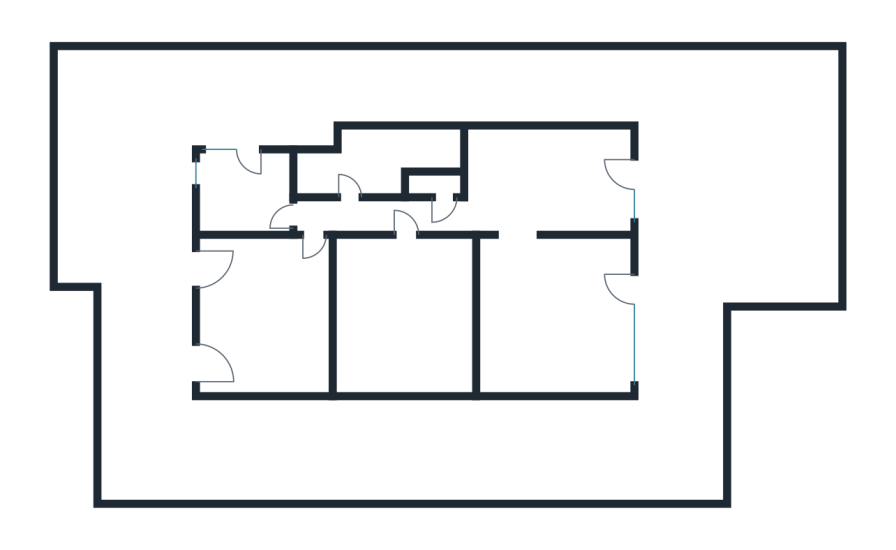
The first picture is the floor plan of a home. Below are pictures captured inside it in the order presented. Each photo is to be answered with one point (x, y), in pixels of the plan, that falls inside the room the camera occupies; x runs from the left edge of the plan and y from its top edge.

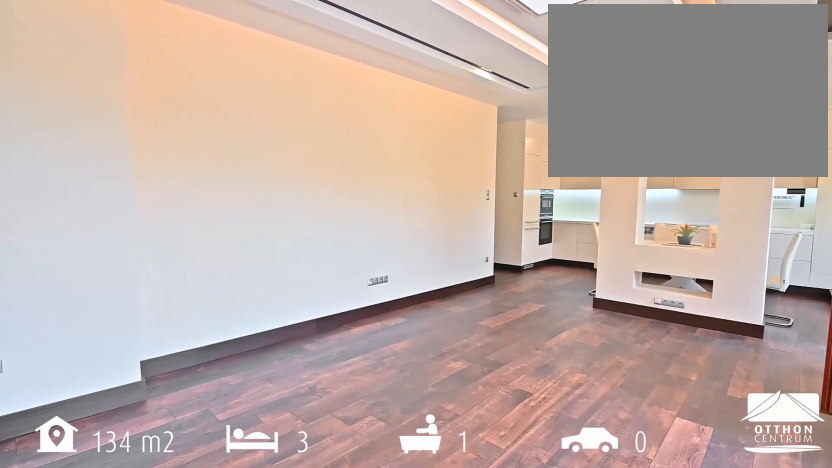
(555, 314)
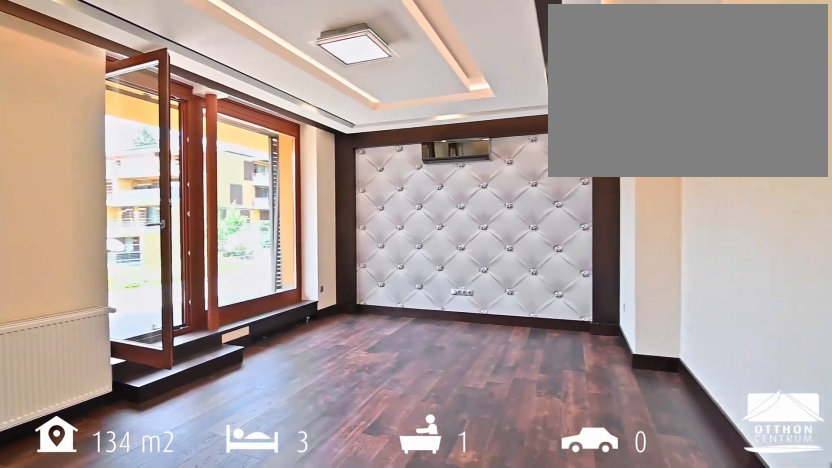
(555, 313)
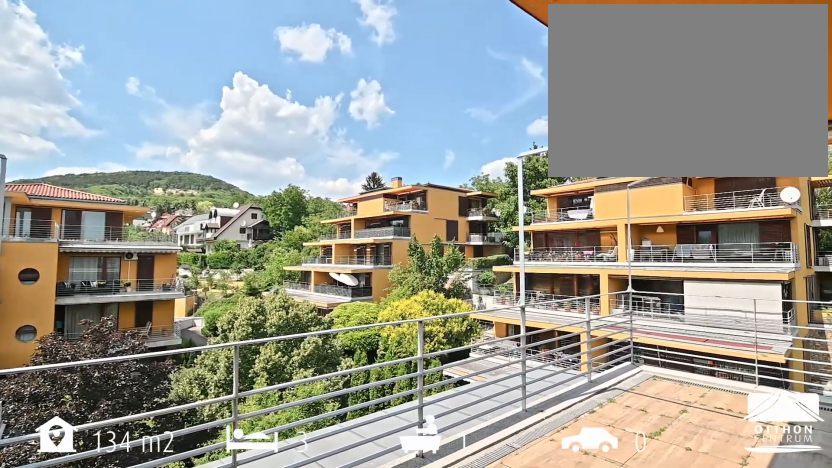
(136, 257)
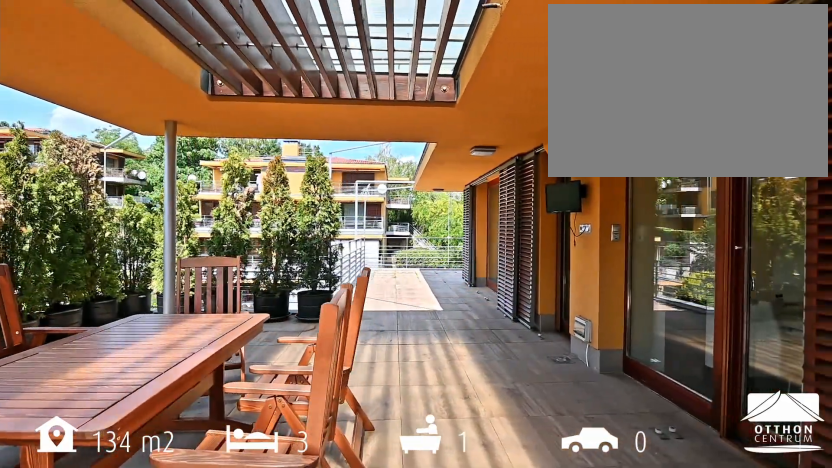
(742, 184)
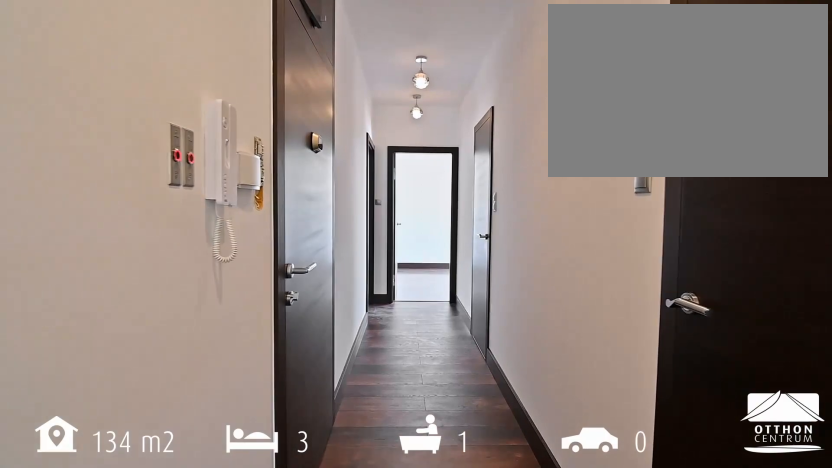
(365, 217)
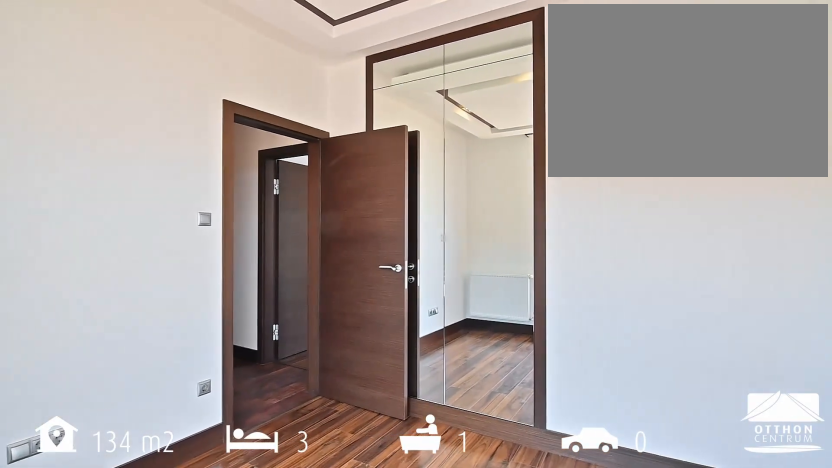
(245, 190)
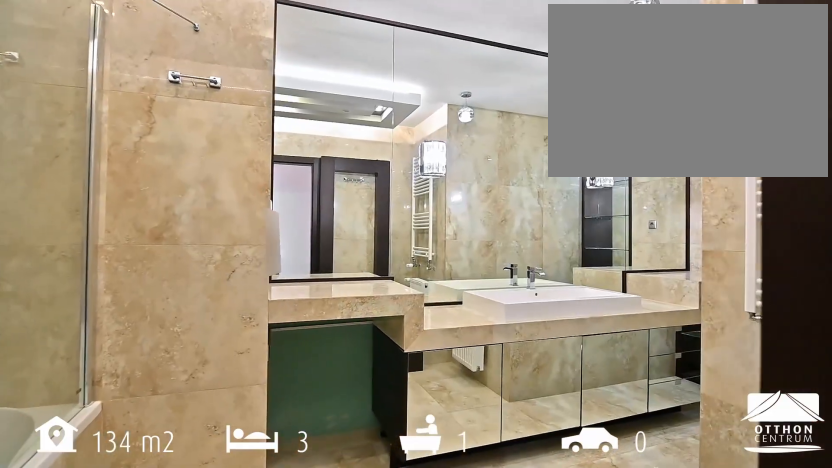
(375, 163)
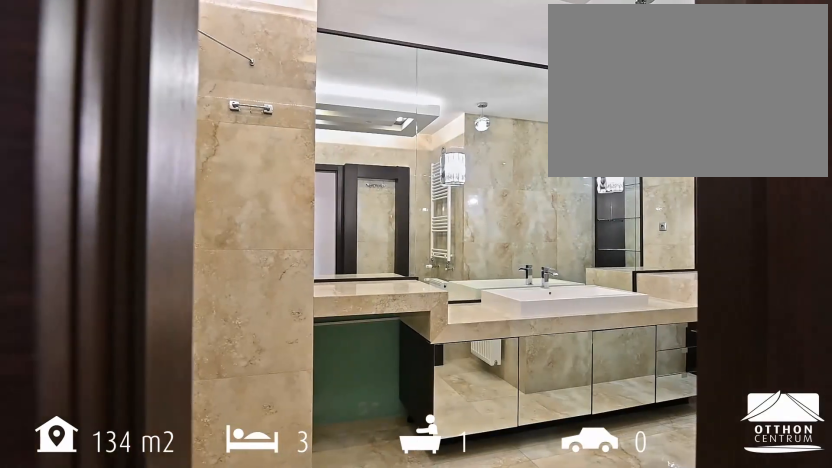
(374, 163)
